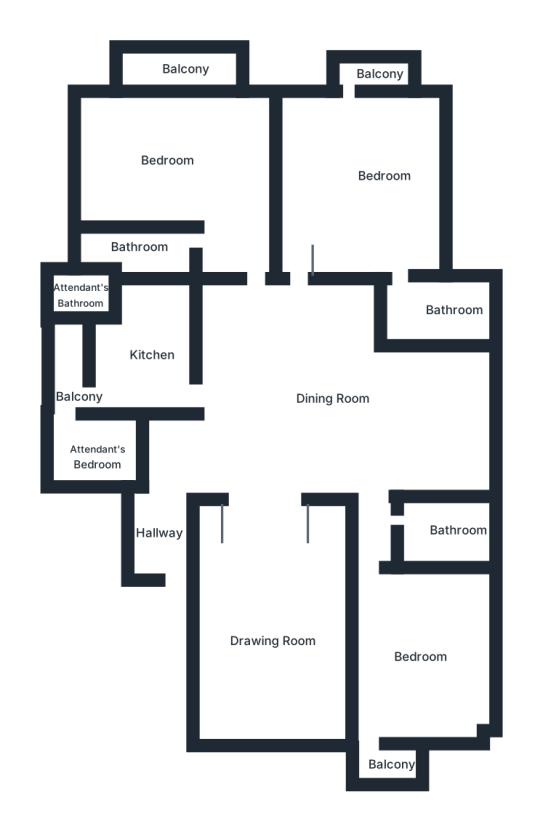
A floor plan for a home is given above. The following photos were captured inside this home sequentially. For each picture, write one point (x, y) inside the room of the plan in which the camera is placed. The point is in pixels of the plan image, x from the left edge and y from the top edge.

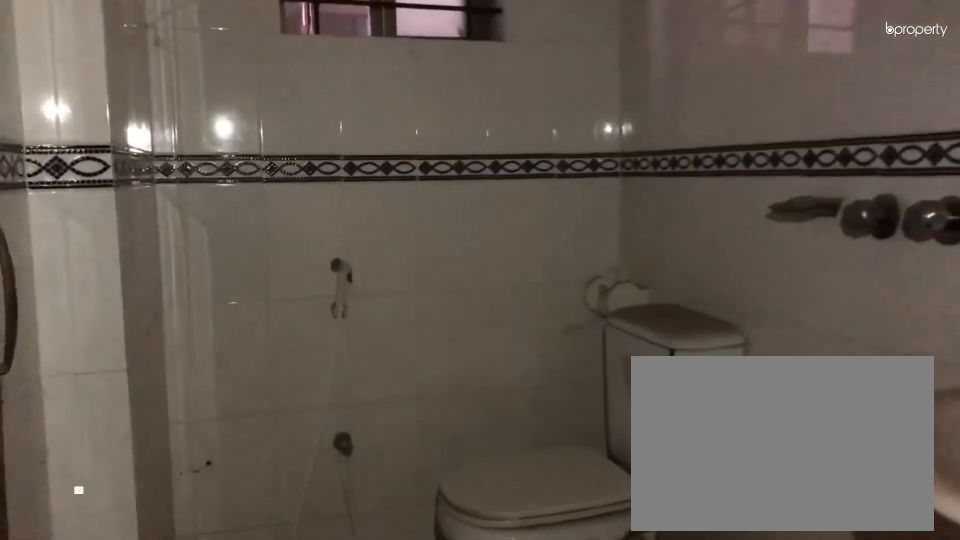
(436, 526)
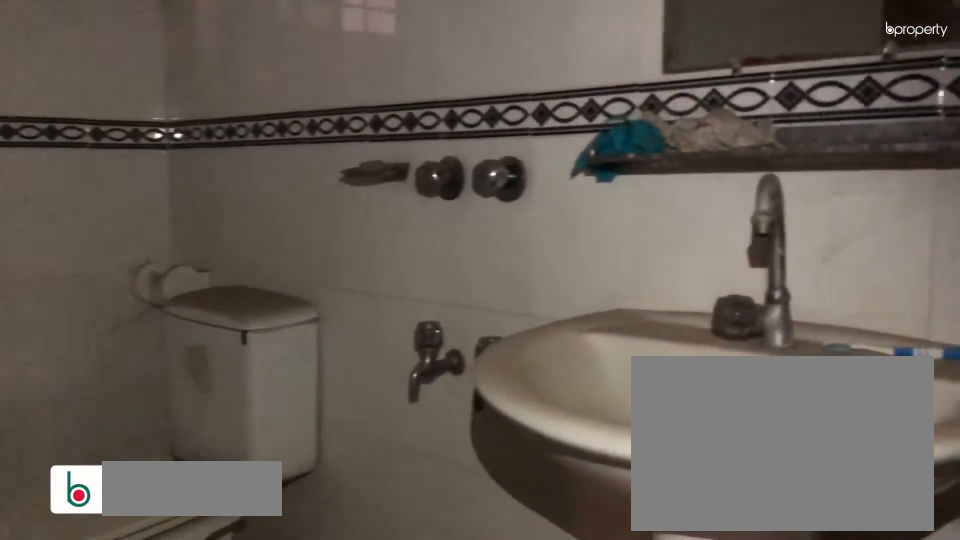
(436, 526)
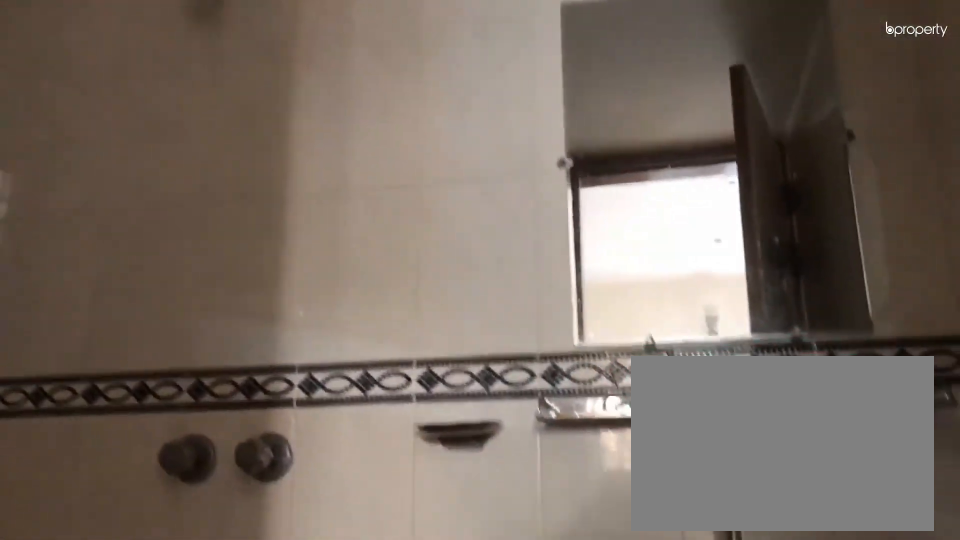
(428, 308)
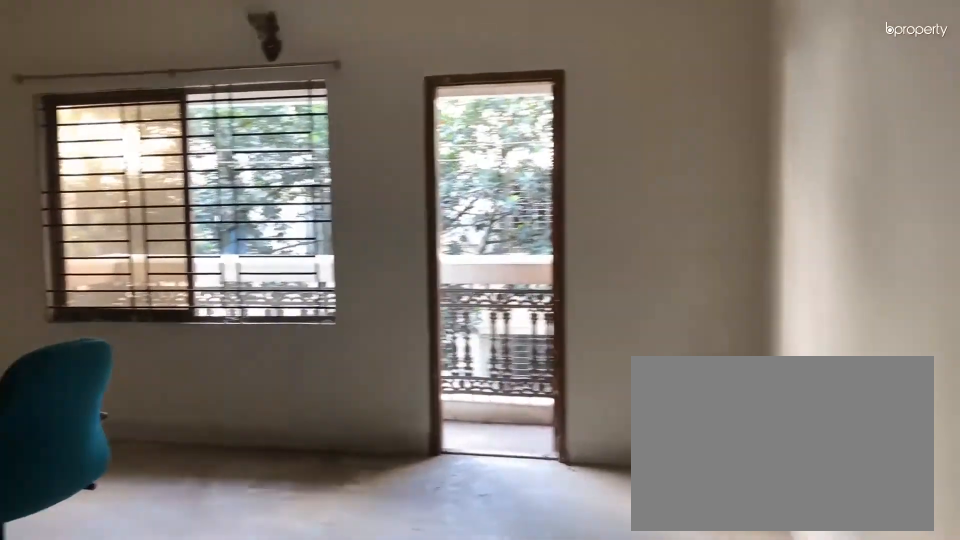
(168, 164)
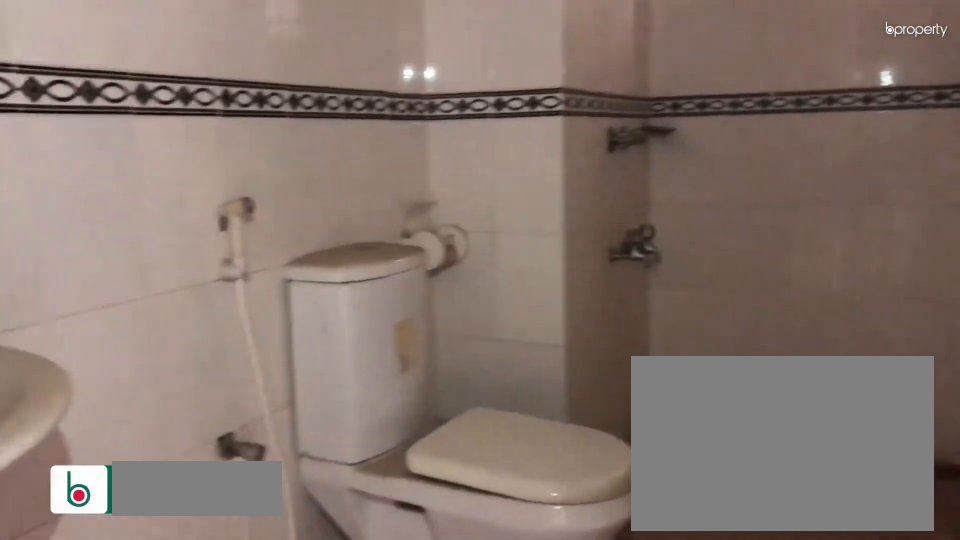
(156, 251)
